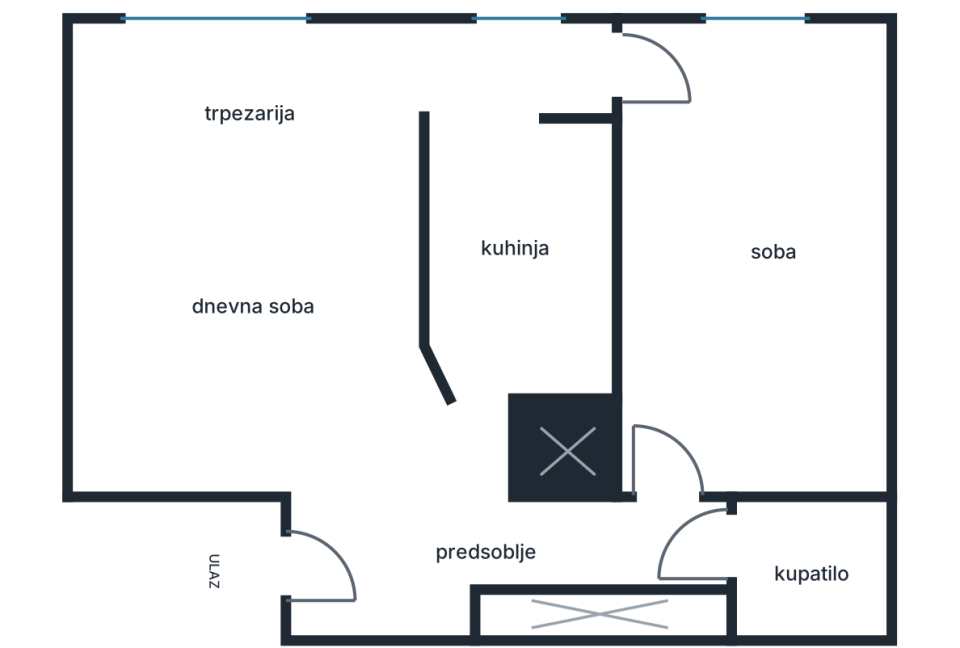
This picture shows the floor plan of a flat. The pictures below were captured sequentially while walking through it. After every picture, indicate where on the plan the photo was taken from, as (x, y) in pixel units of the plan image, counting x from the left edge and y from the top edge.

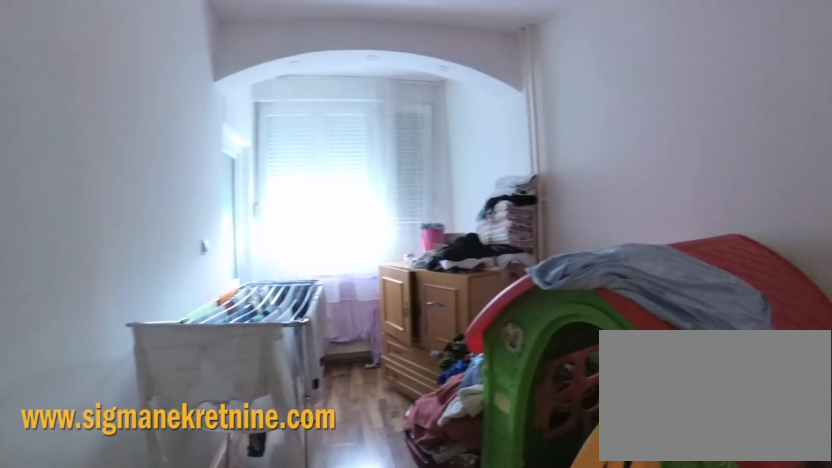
(673, 310)
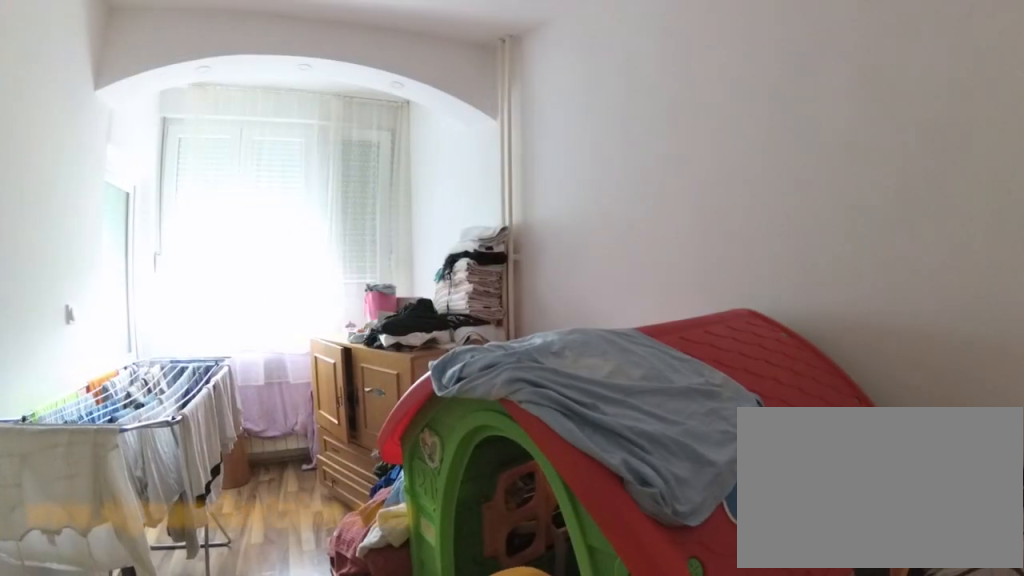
(713, 288)
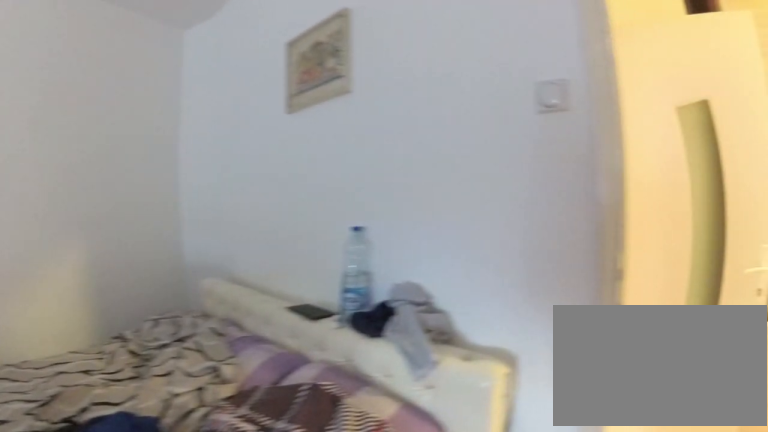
(711, 307)
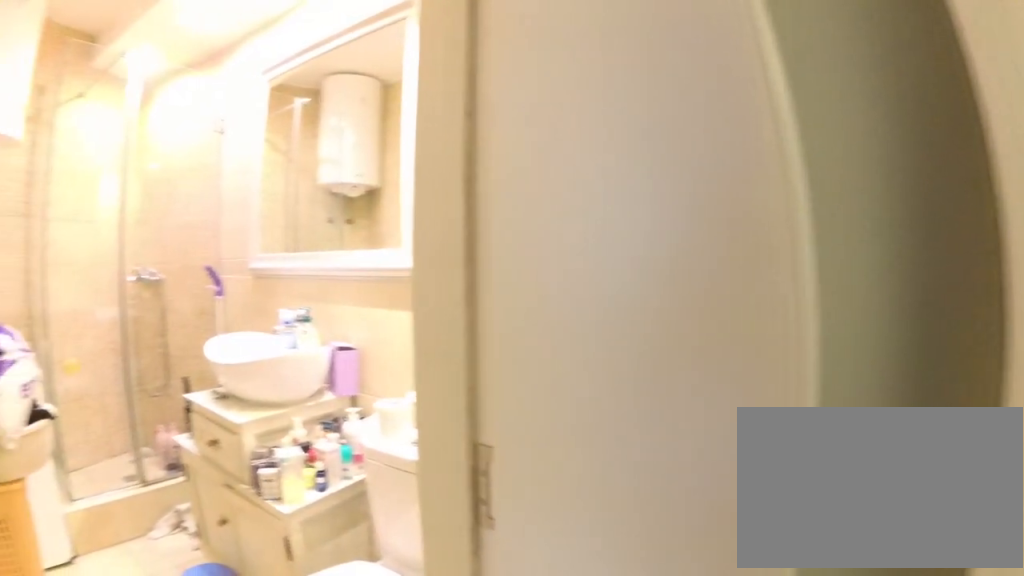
(666, 501)
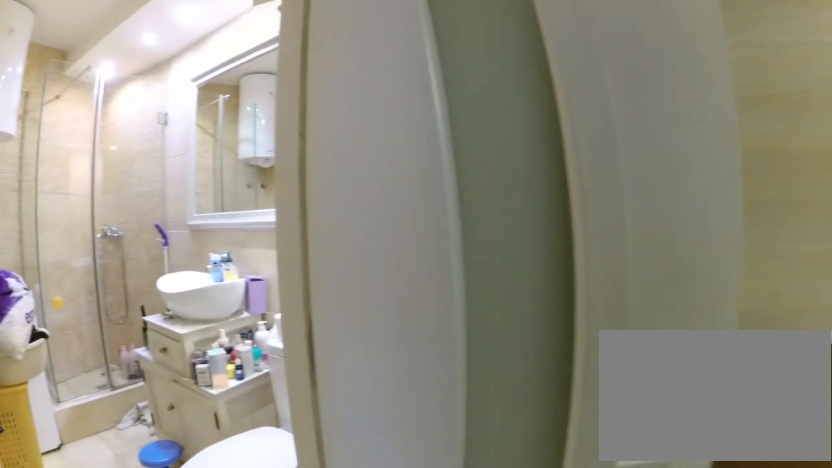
(704, 514)
